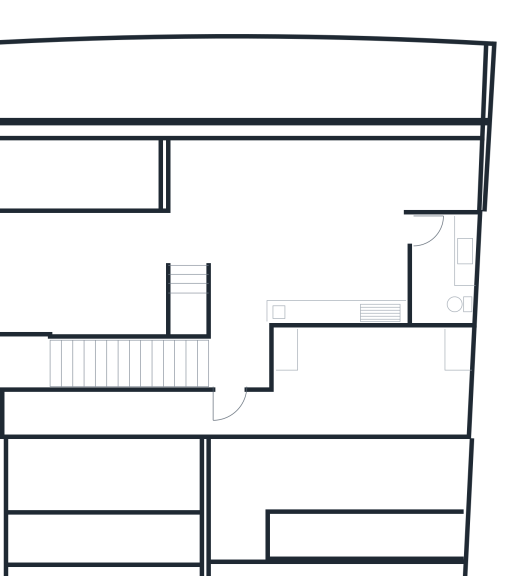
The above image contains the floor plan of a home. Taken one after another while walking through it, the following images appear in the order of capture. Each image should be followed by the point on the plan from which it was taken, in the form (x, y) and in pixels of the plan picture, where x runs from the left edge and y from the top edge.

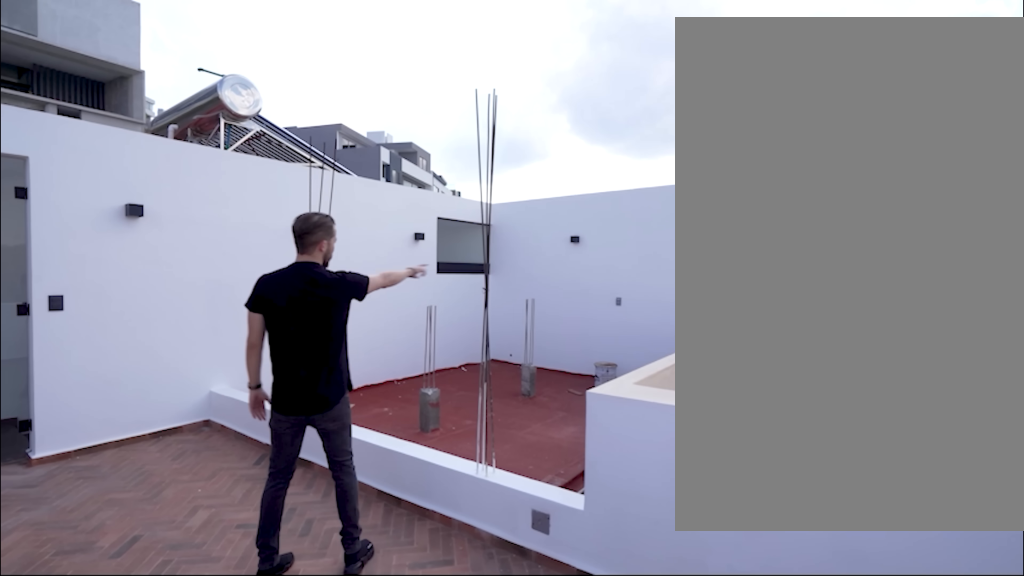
(211, 181)
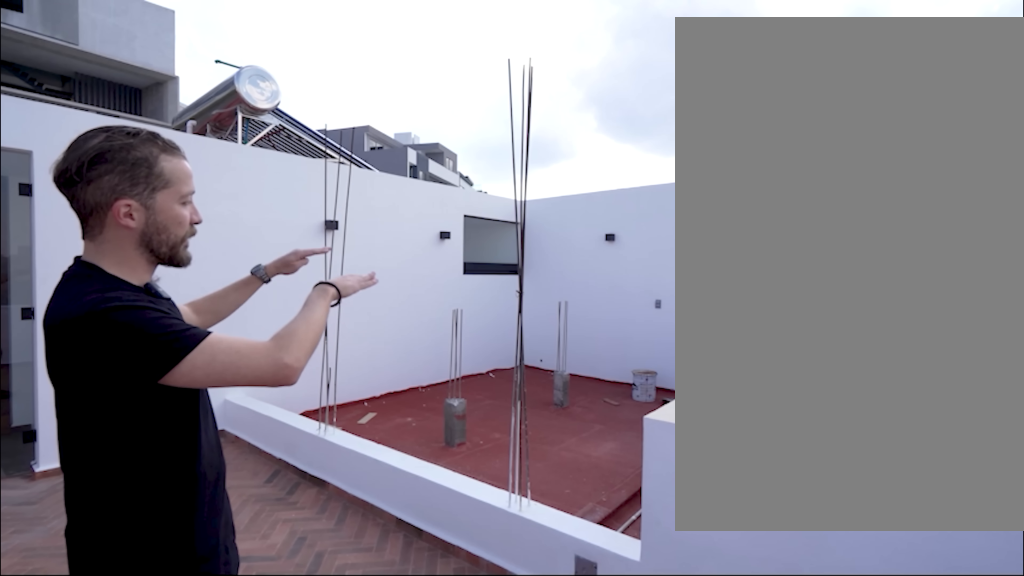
(211, 181)
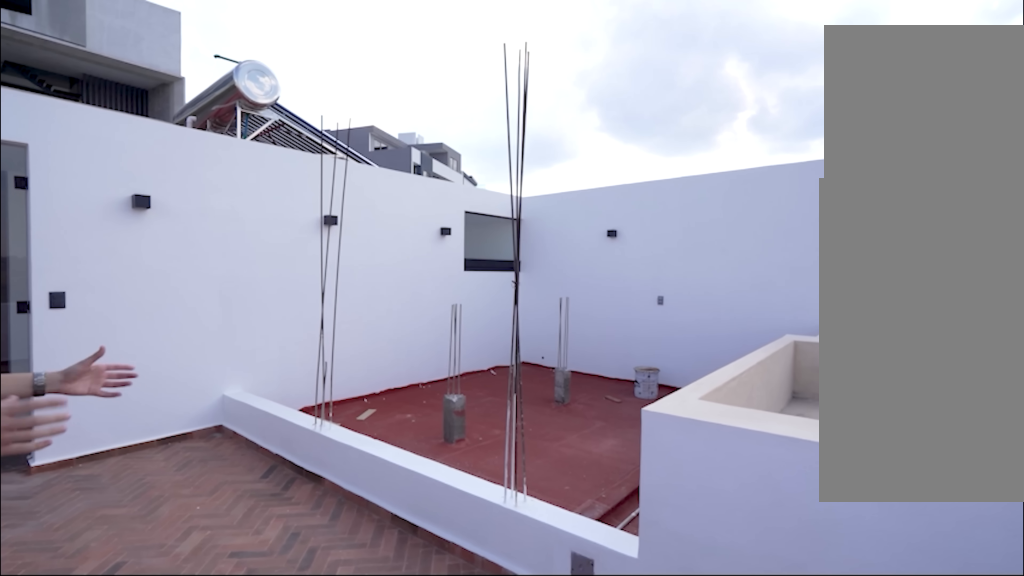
(211, 182)
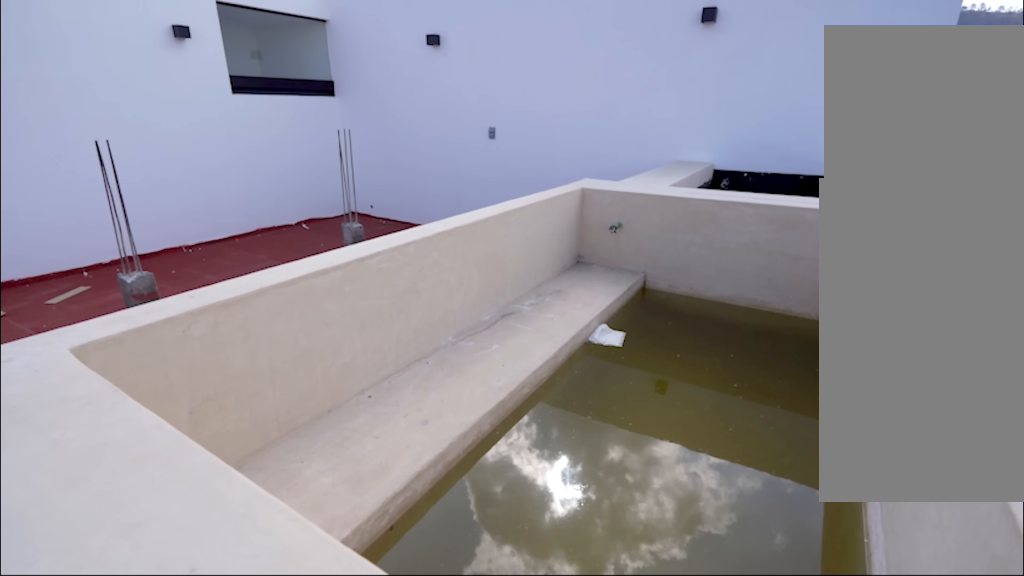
(178, 158)
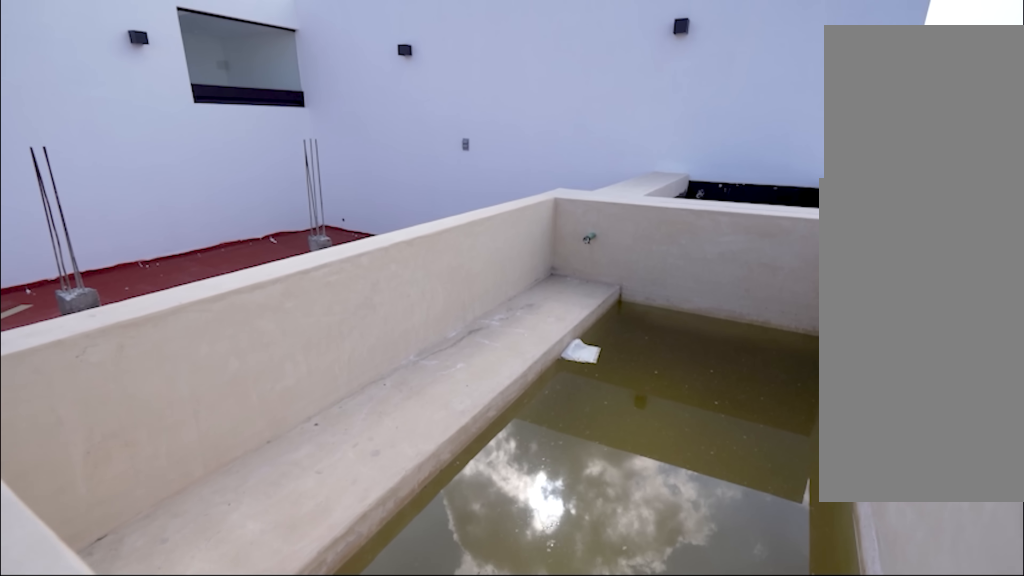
(178, 158)
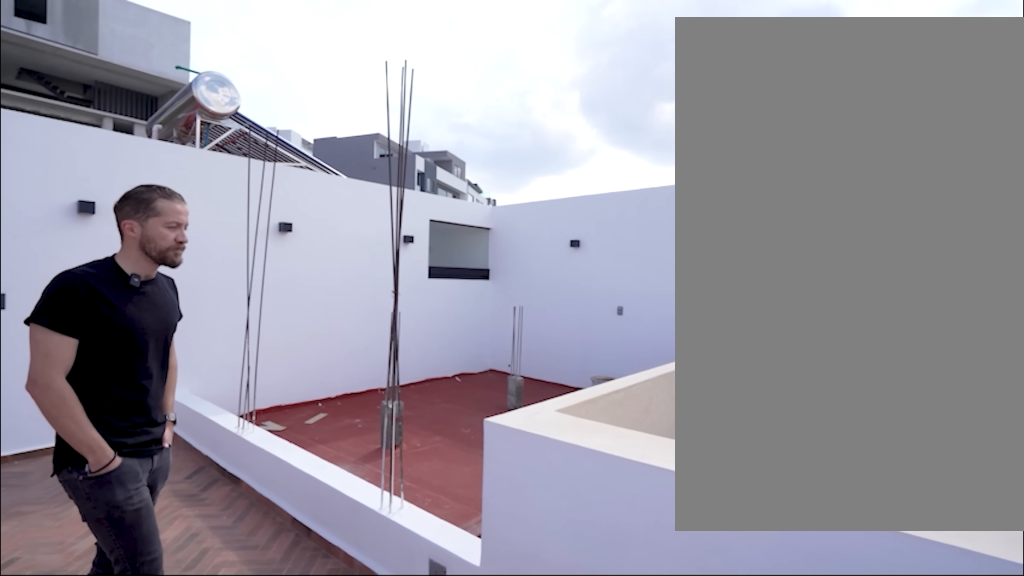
(188, 174)
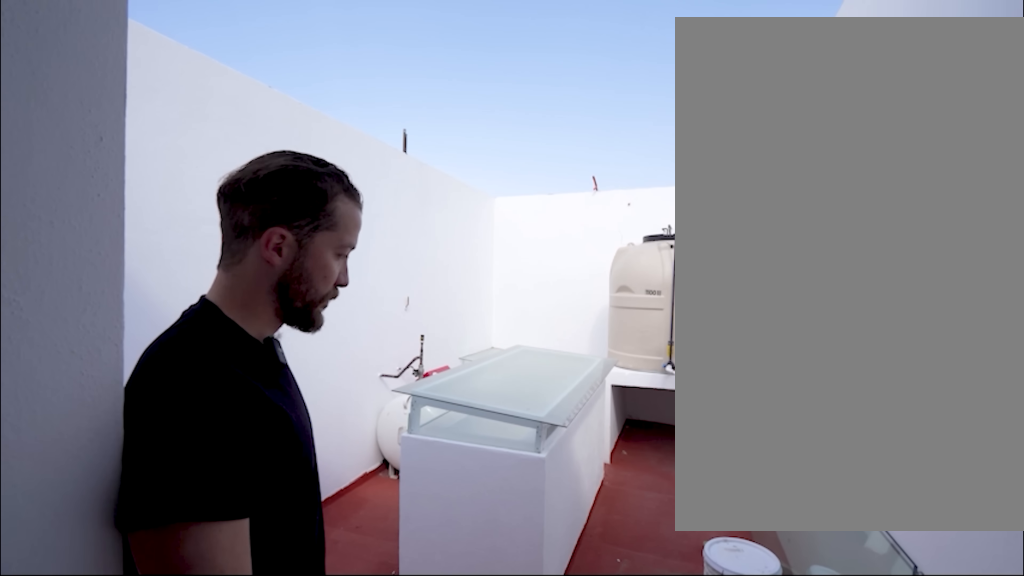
(269, 414)
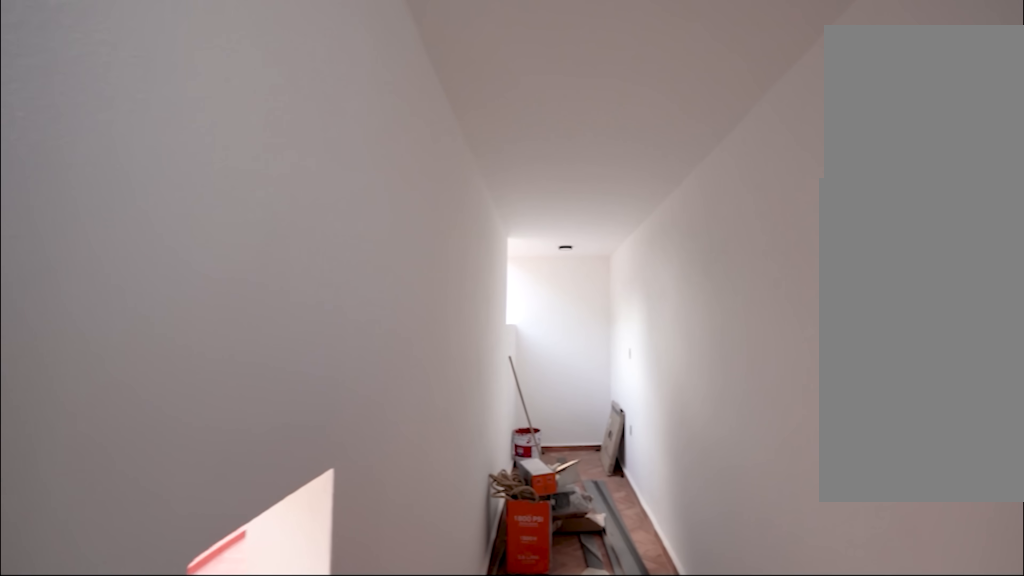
(217, 405)
